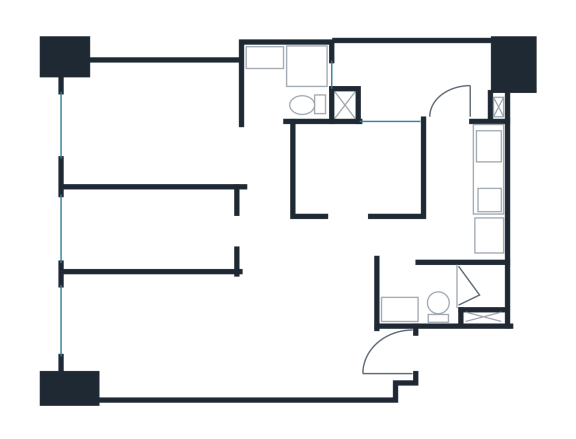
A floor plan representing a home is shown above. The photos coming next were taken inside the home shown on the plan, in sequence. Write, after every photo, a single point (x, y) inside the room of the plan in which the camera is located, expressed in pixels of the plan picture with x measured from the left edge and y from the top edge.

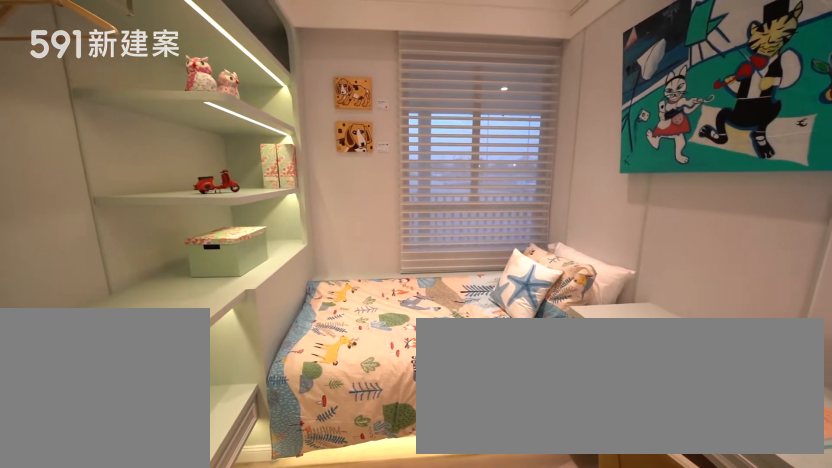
(358, 166)
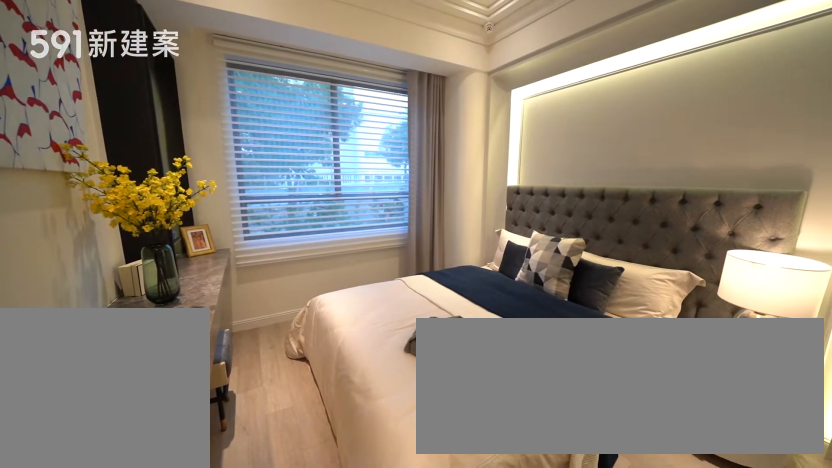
(146, 123)
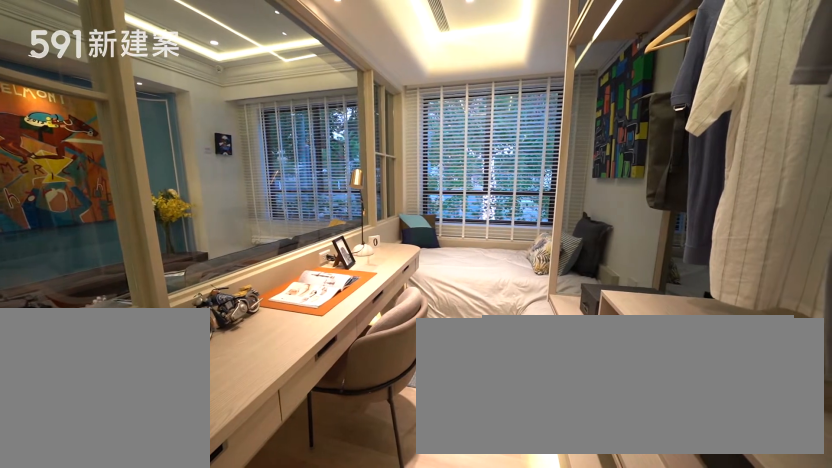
(144, 229)
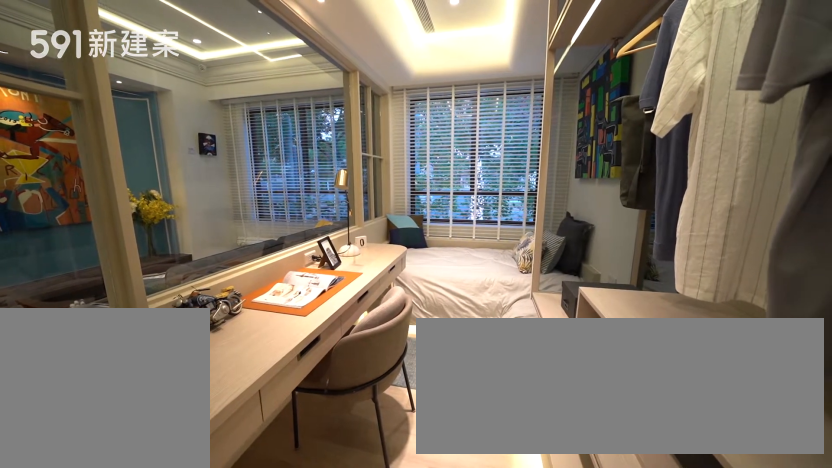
(144, 229)
